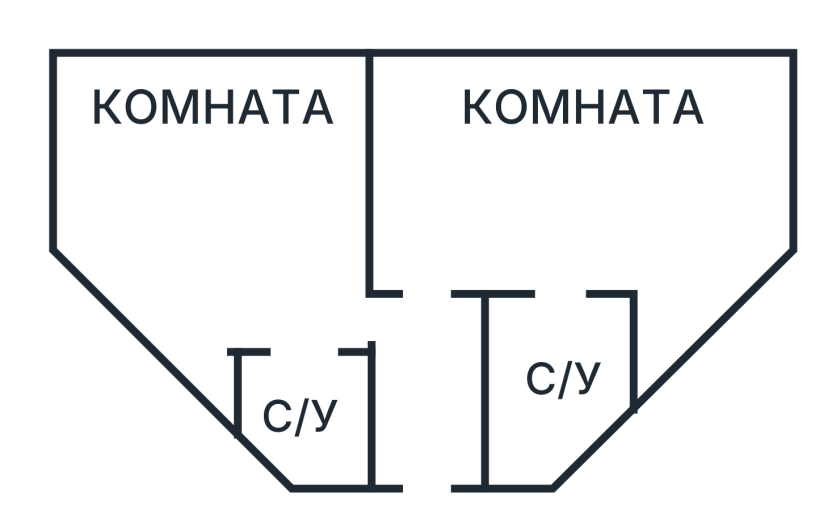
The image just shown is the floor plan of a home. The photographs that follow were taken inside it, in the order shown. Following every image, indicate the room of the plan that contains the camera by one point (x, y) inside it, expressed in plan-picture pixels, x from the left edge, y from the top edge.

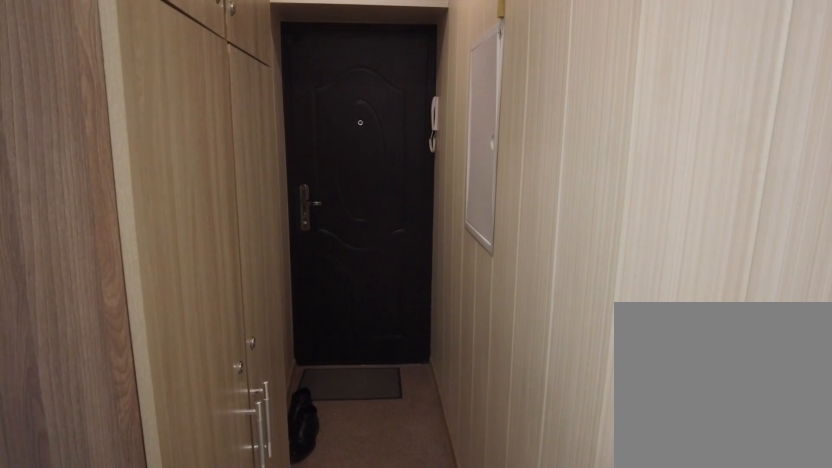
(437, 412)
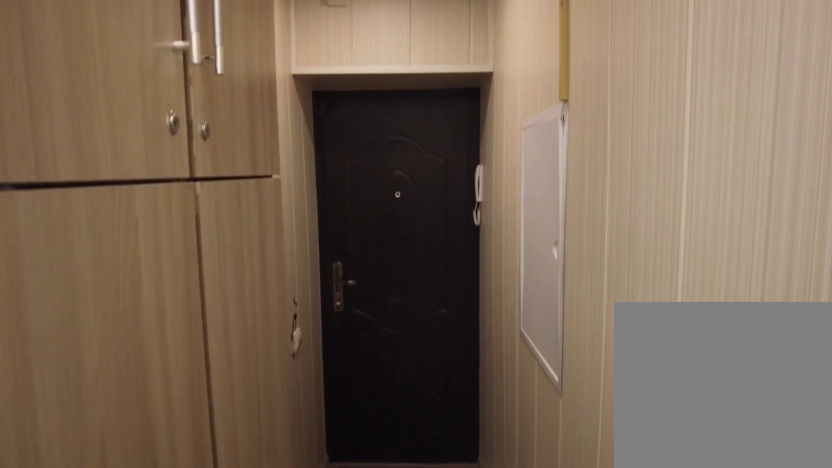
(437, 412)
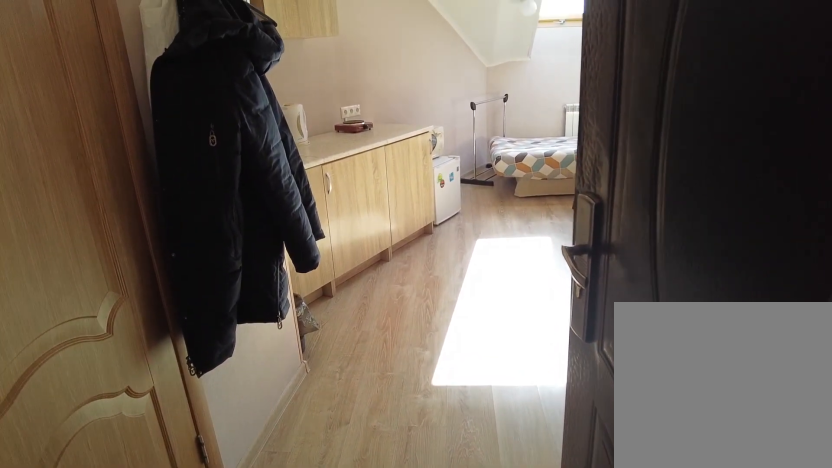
(400, 333)
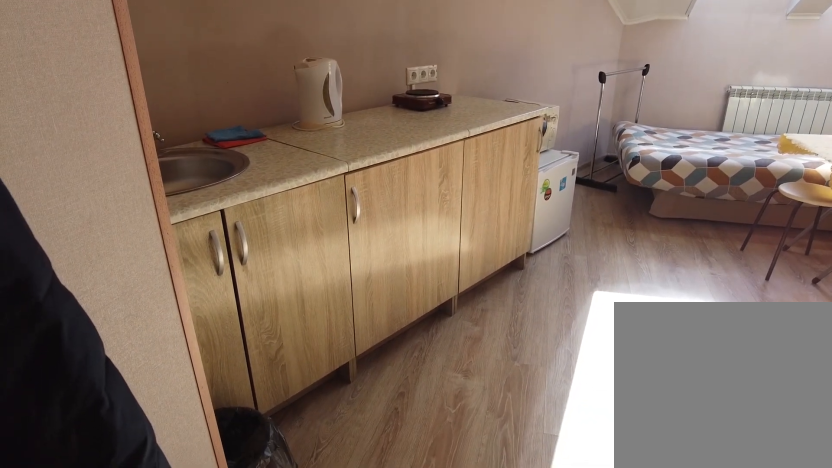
(272, 279)
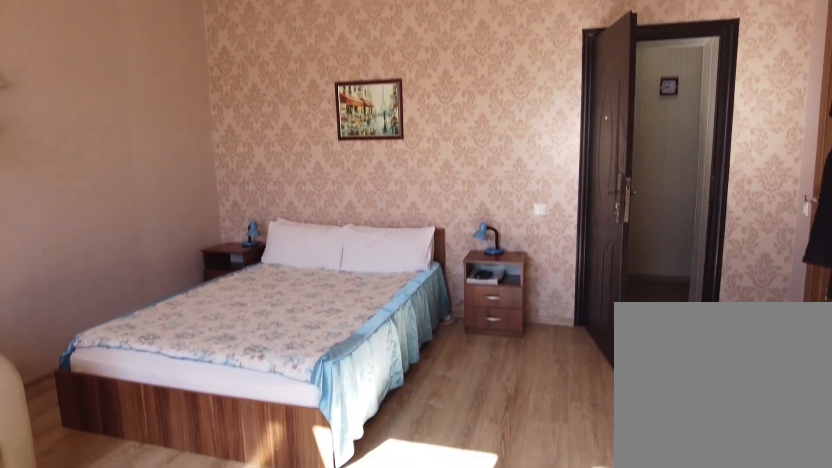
(272, 279)
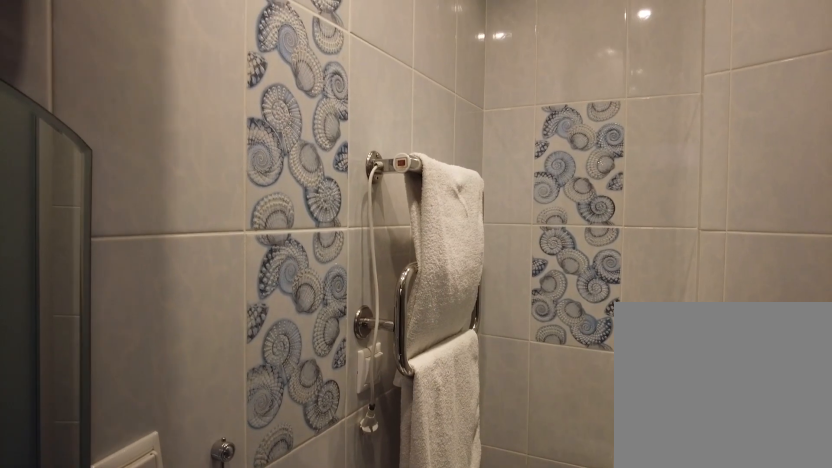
(321, 398)
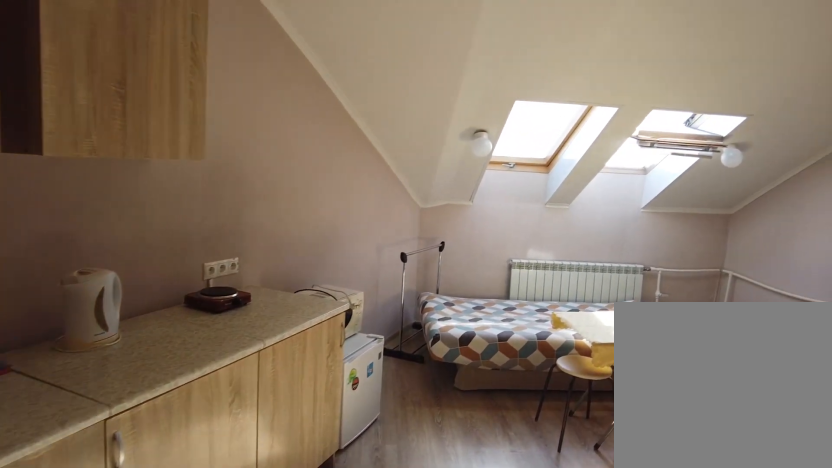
(280, 306)
